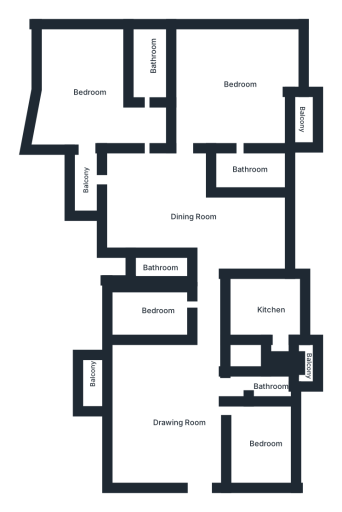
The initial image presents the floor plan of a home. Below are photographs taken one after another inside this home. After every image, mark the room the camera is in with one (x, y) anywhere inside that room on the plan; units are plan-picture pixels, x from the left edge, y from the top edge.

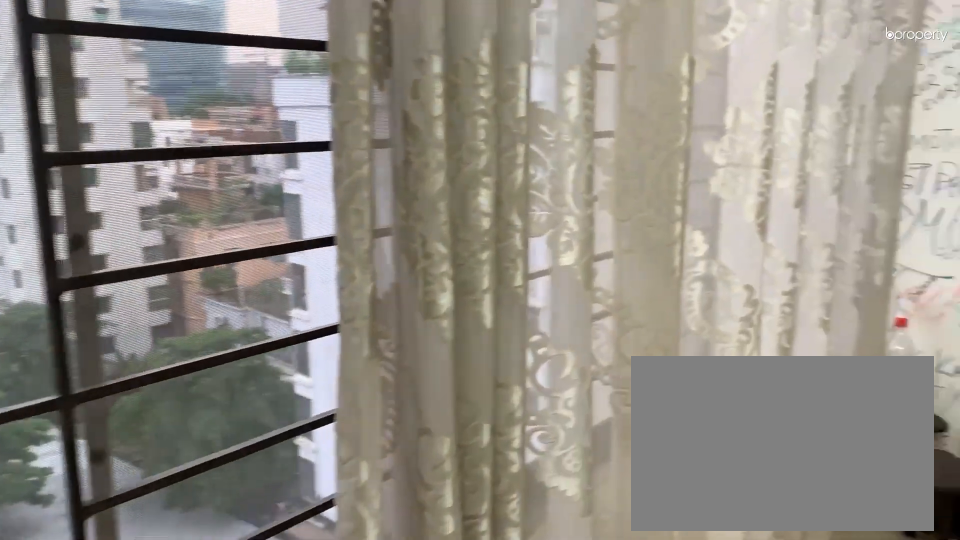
(241, 231)
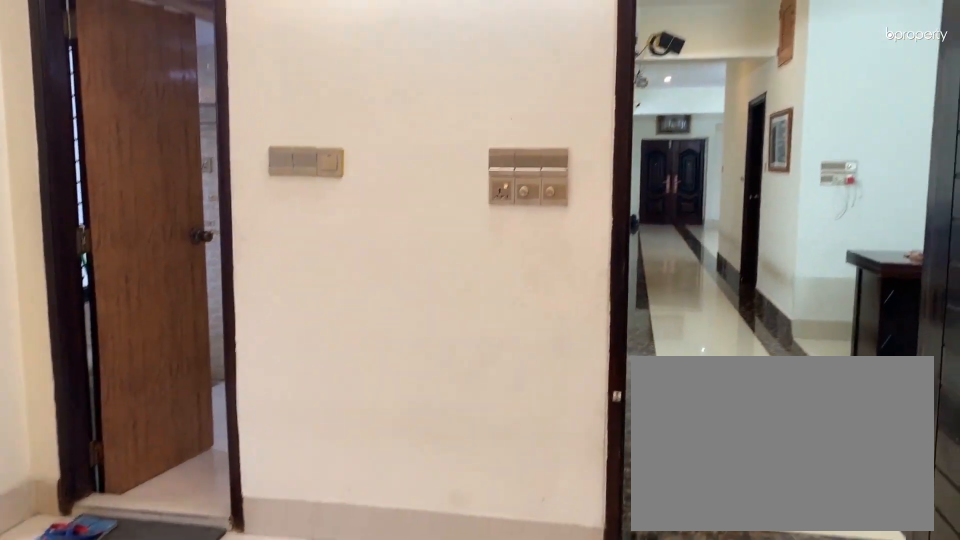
(237, 84)
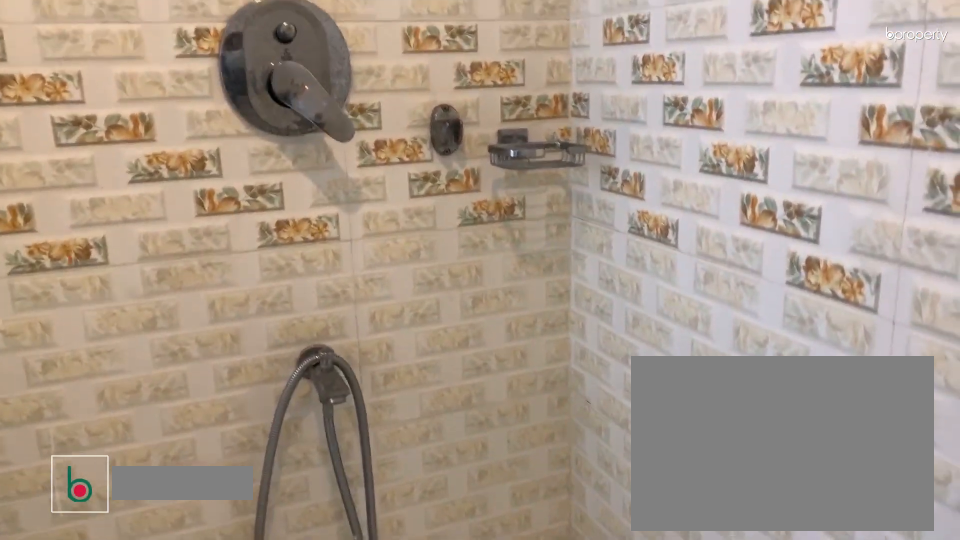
(250, 169)
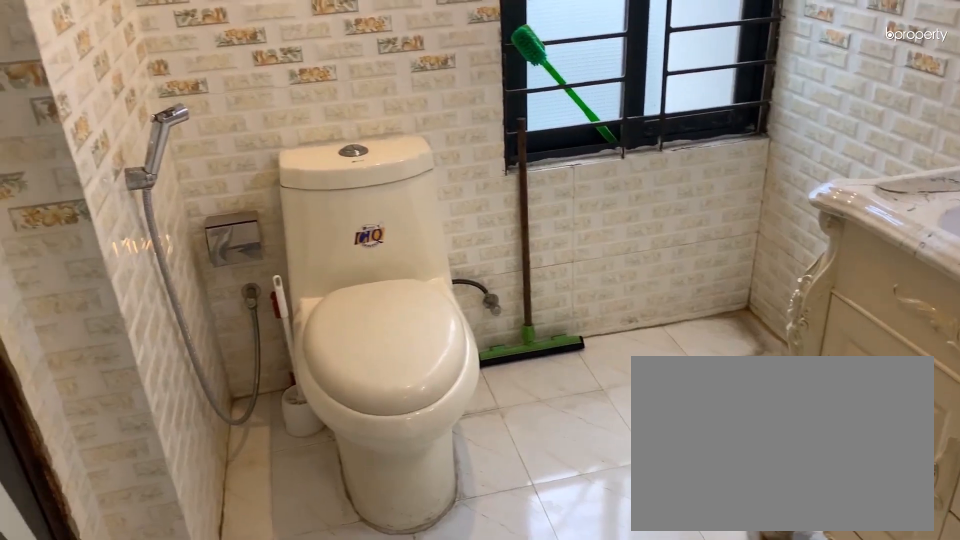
(250, 169)
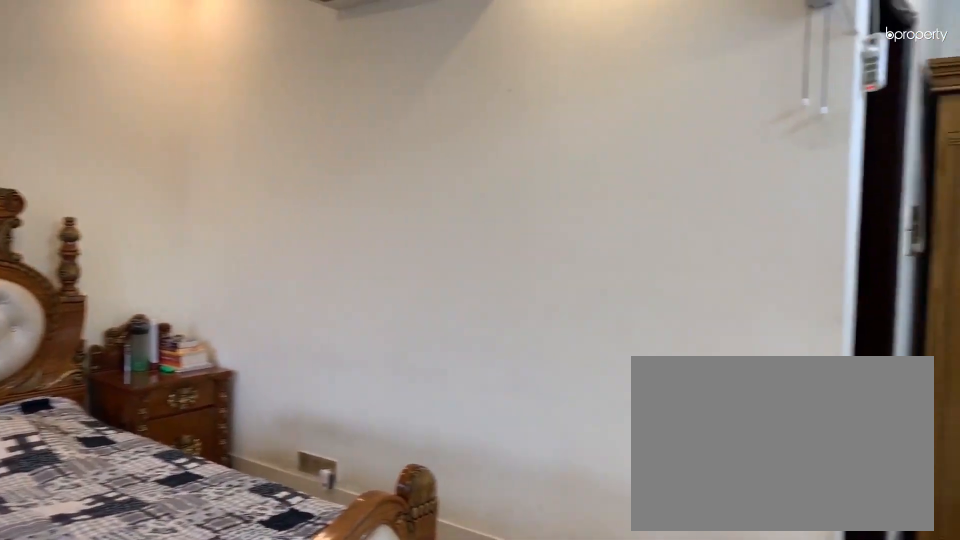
(93, 87)
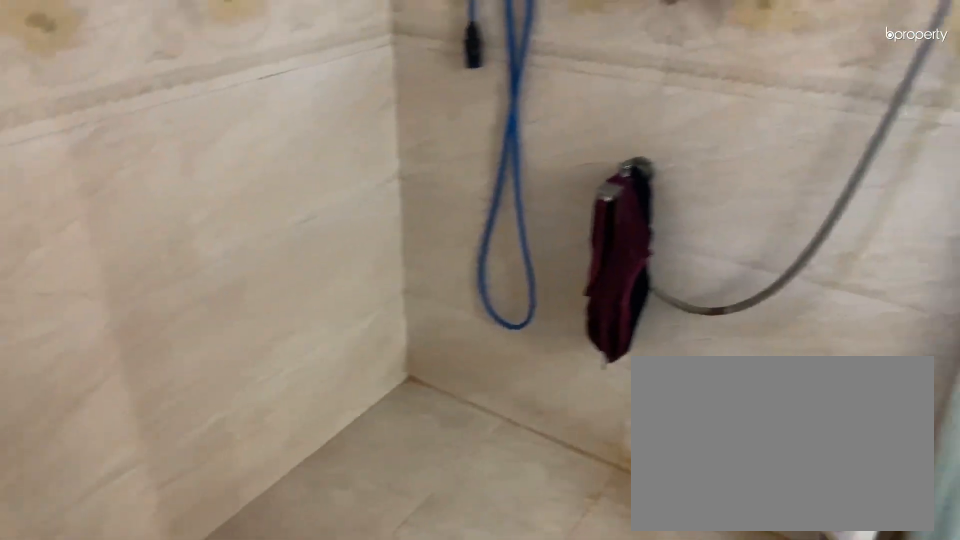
(150, 64)
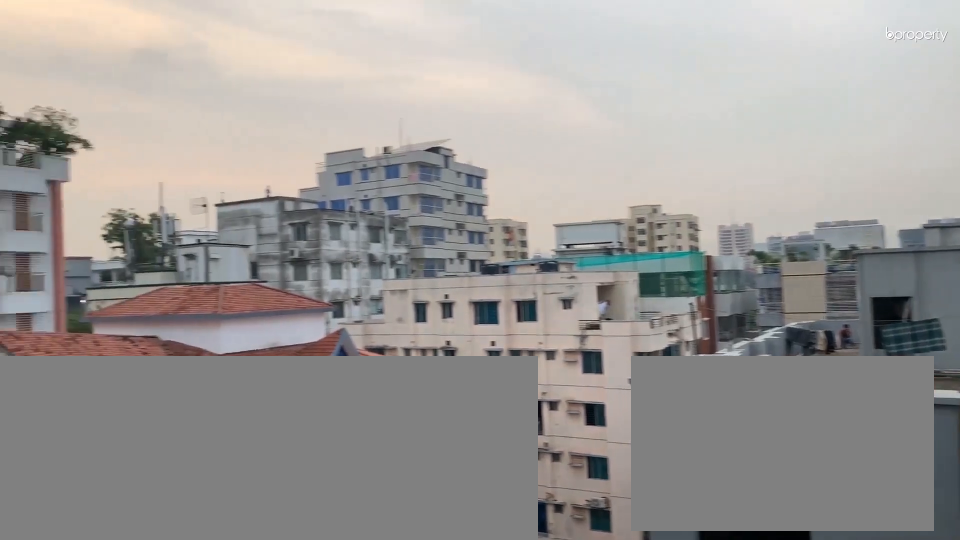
(86, 176)
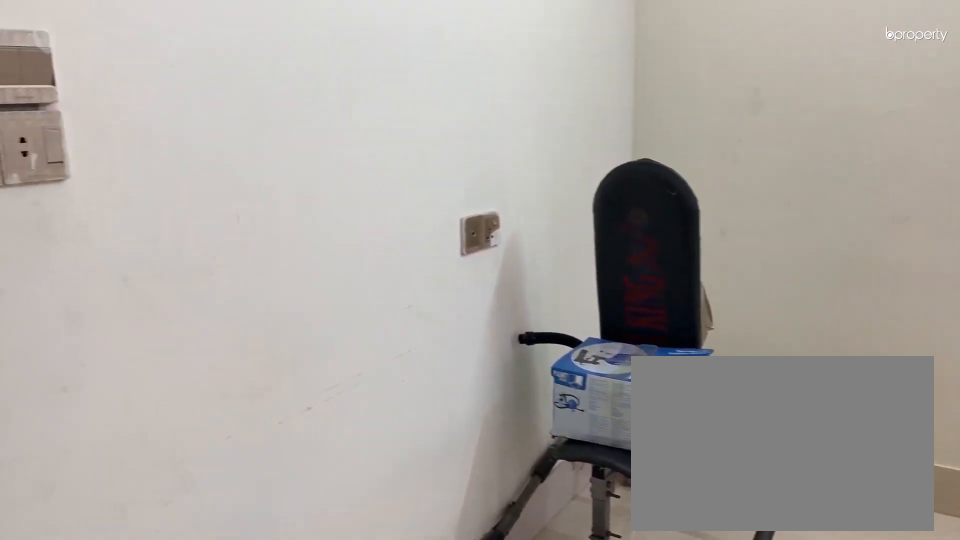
(161, 314)
